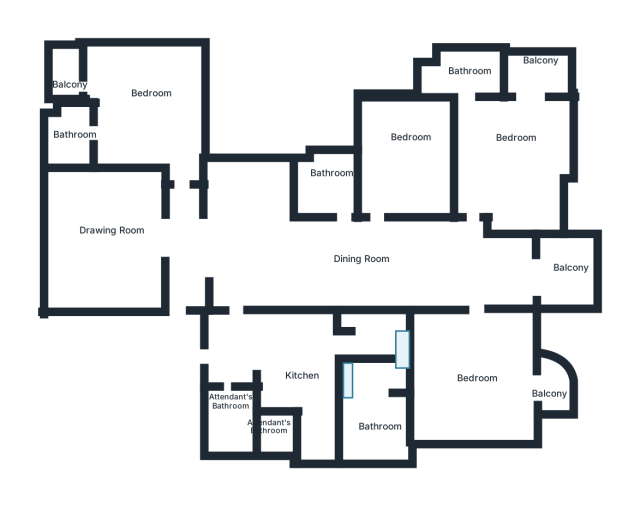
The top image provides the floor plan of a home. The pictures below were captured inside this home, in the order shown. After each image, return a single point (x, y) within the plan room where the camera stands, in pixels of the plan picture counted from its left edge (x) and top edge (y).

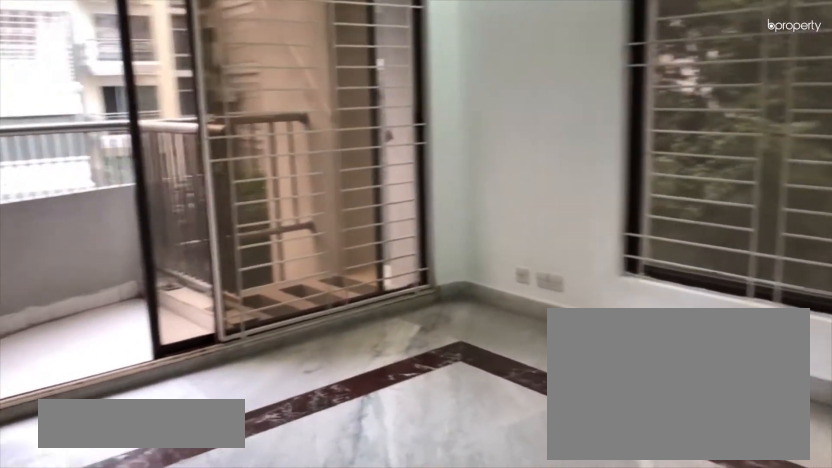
(482, 377)
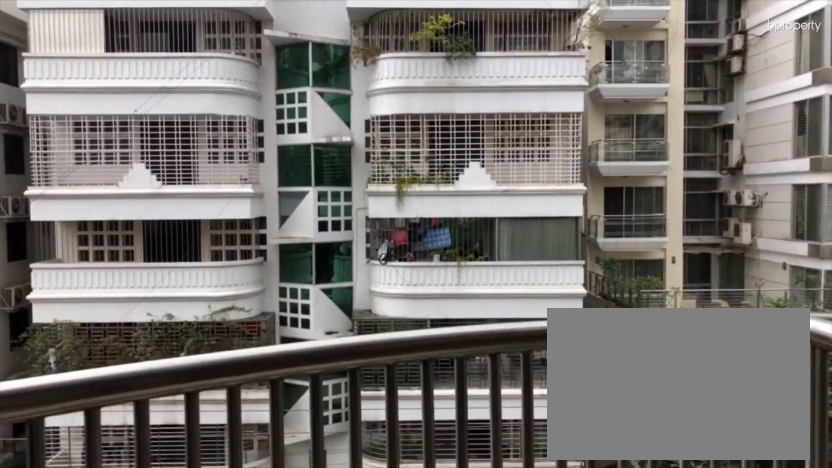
(551, 384)
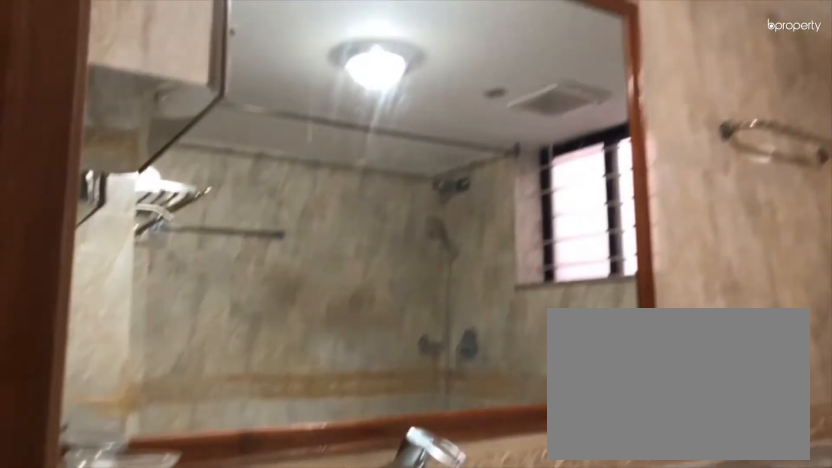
(373, 426)
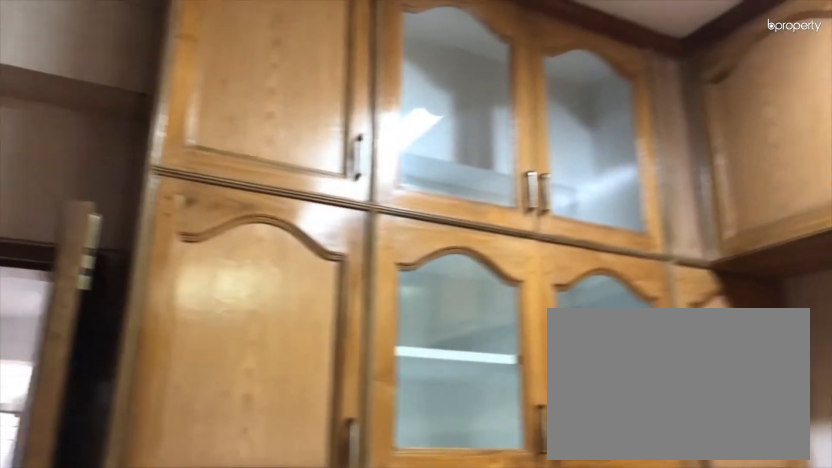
(294, 360)
